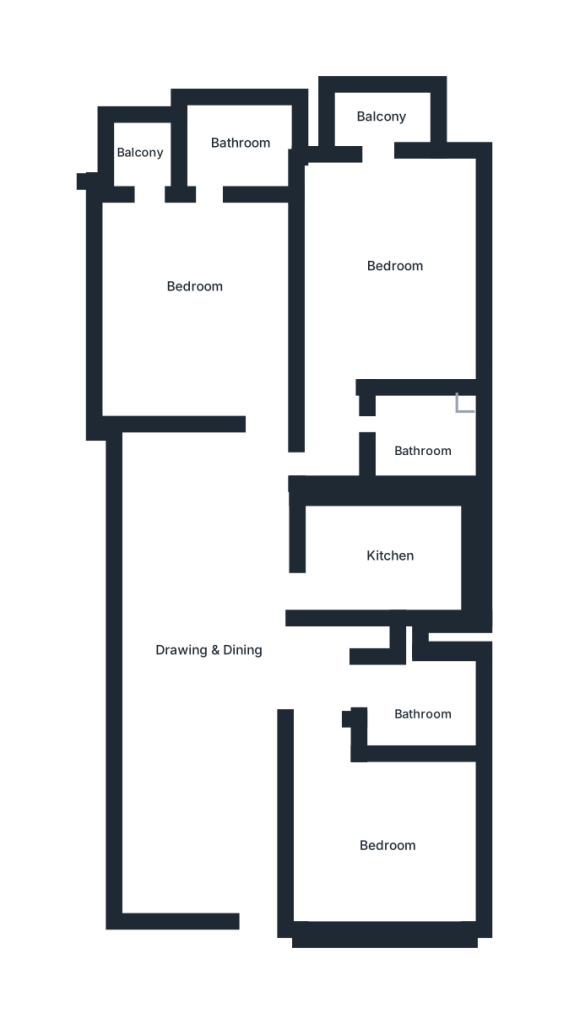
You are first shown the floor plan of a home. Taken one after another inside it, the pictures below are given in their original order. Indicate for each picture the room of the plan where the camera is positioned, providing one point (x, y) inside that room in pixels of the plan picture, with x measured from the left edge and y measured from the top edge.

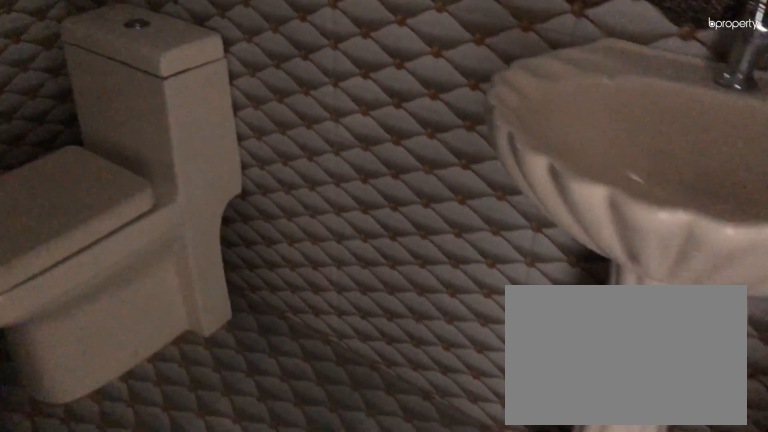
(417, 438)
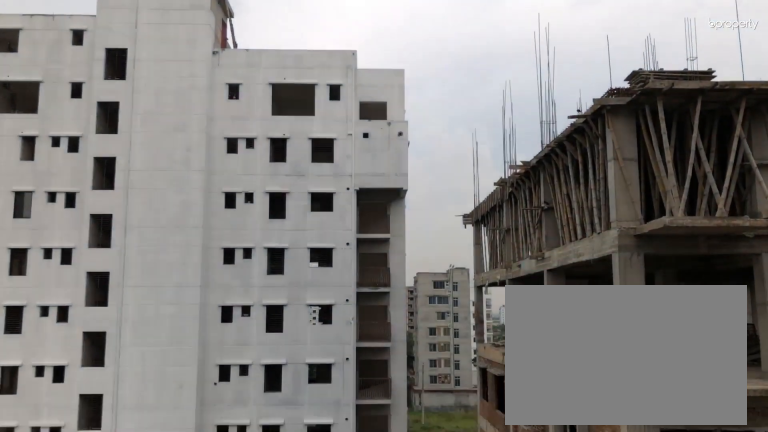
(376, 115)
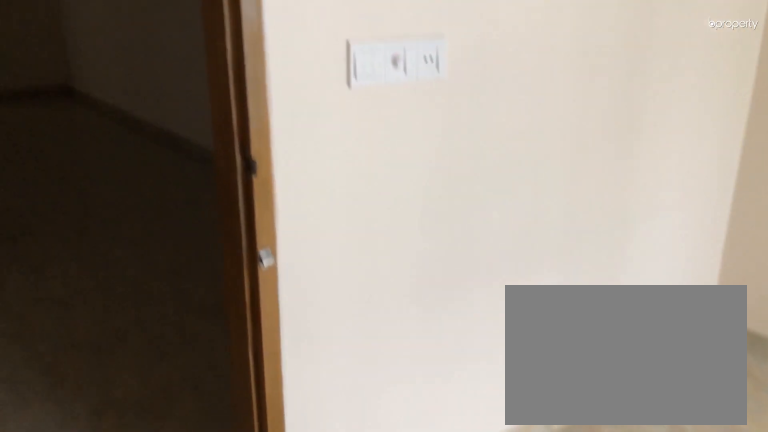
(194, 302)
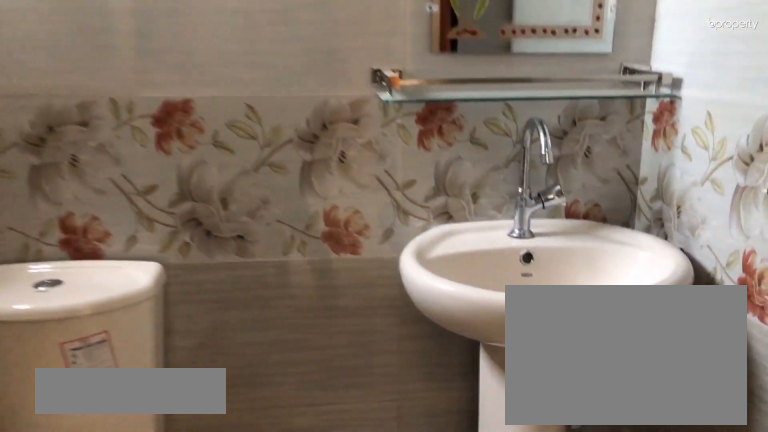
(237, 143)
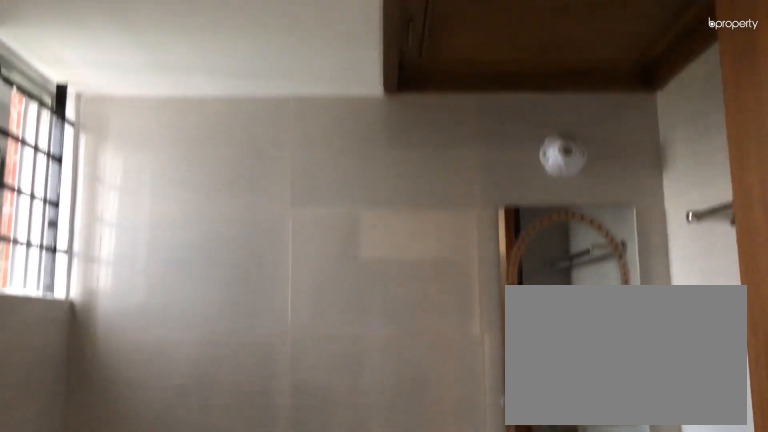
(237, 143)
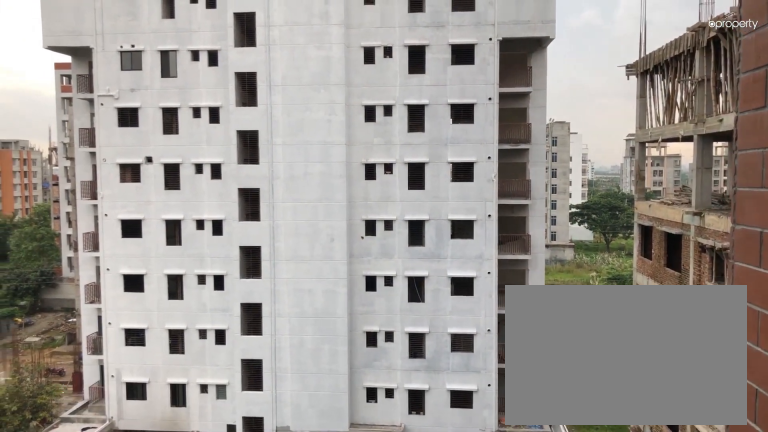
(144, 151)
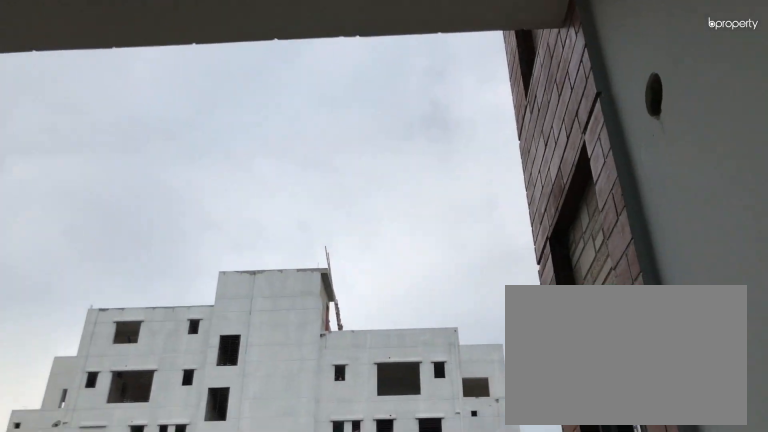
(144, 151)
